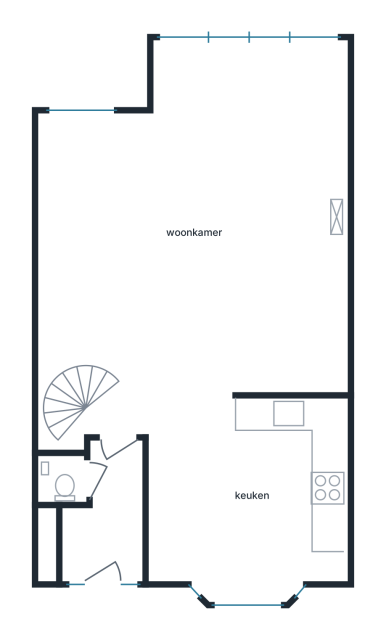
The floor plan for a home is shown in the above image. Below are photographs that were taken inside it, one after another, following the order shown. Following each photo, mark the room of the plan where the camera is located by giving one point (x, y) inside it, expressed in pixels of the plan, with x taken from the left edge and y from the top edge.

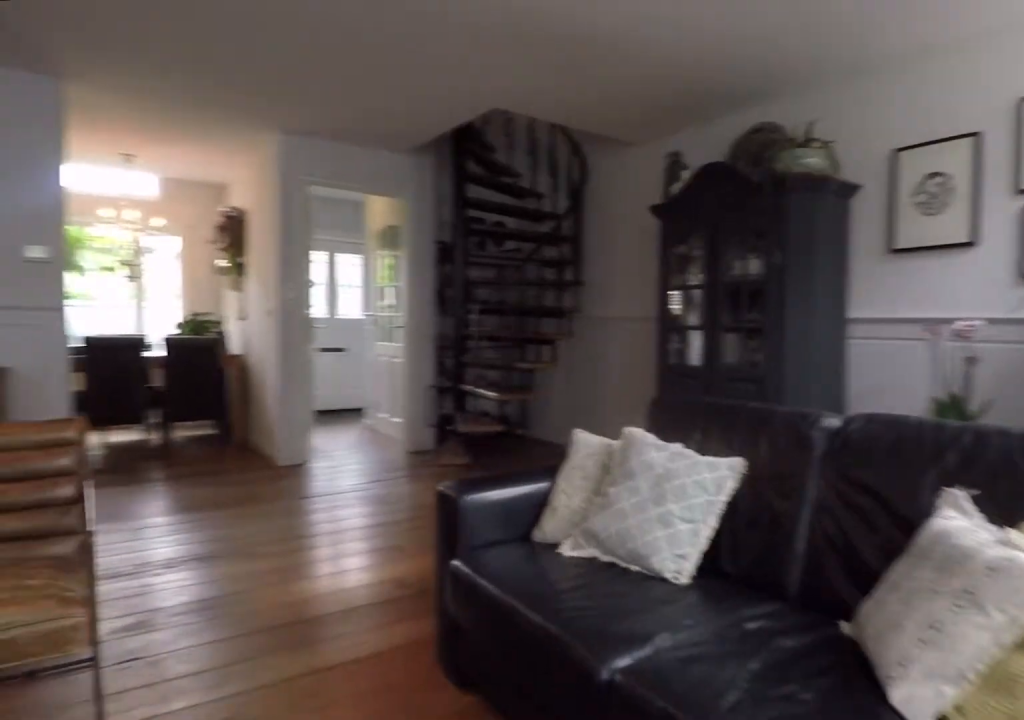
(199, 235)
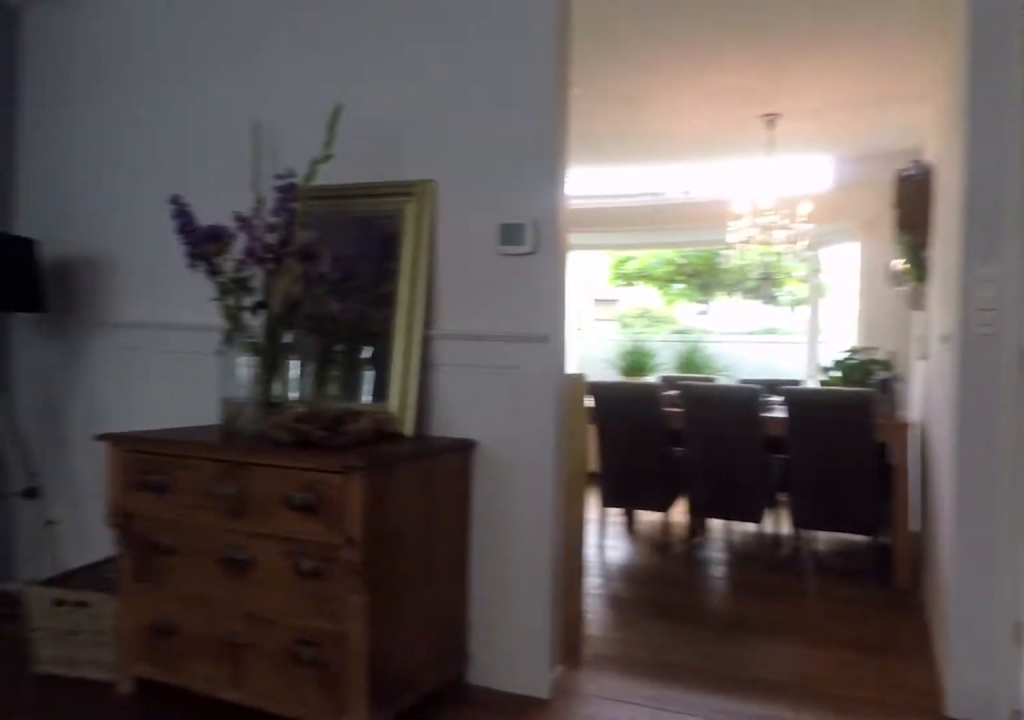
(199, 235)
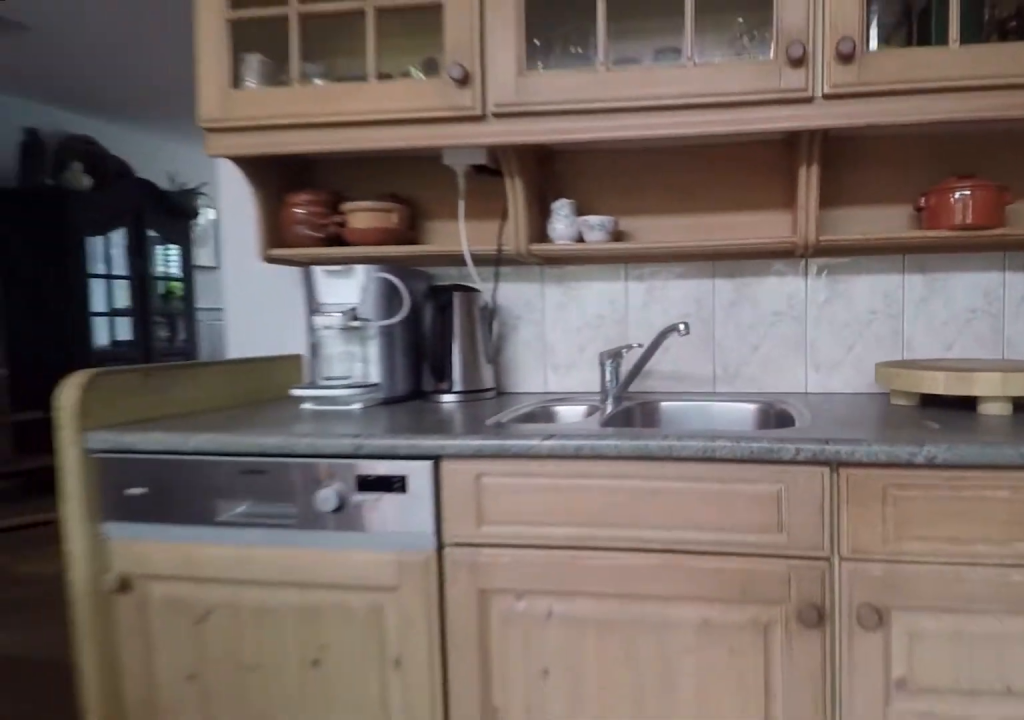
(278, 535)
